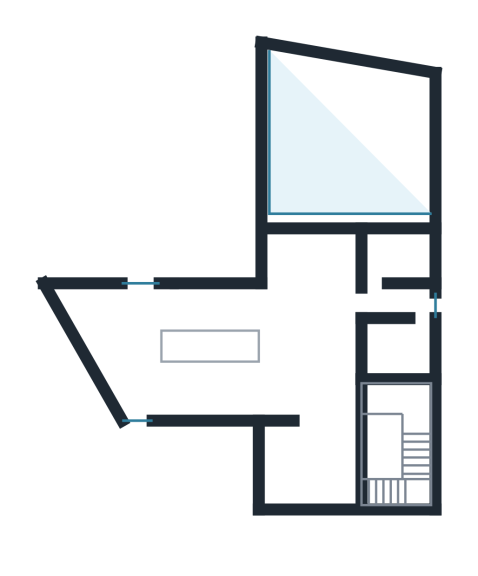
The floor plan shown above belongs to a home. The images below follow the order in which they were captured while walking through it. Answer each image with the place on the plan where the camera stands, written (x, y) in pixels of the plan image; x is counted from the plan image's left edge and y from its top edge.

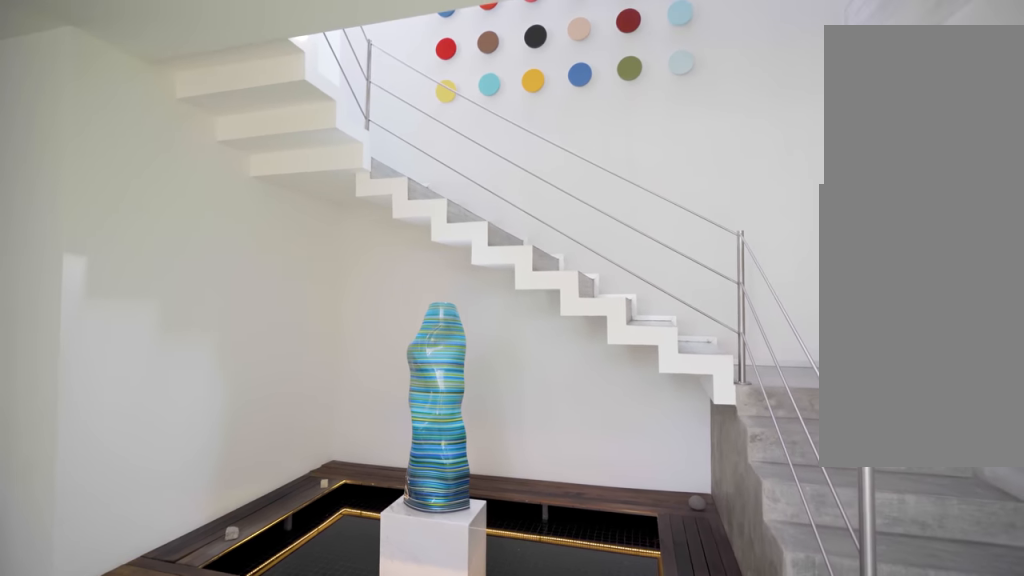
(287, 462)
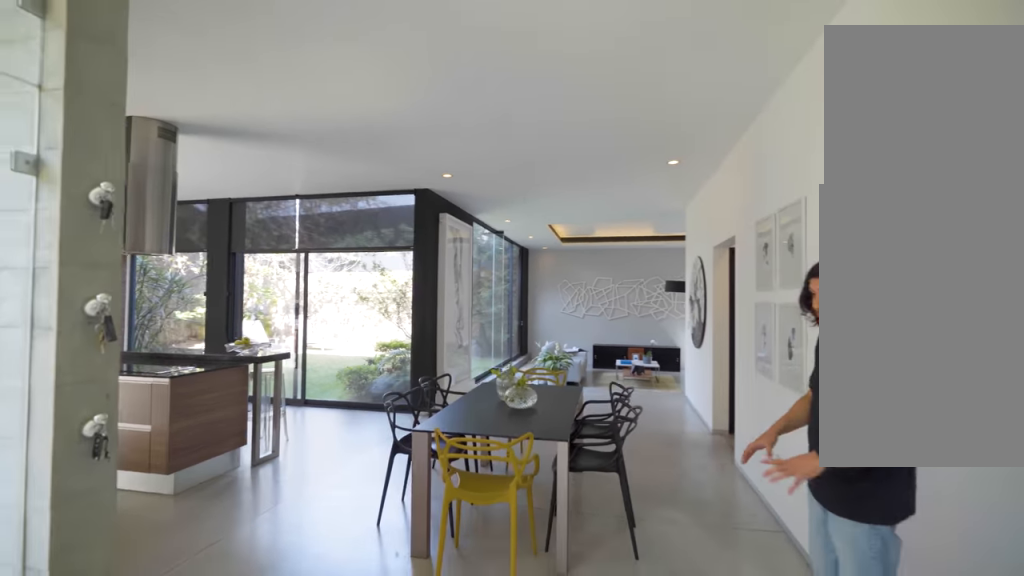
(329, 394)
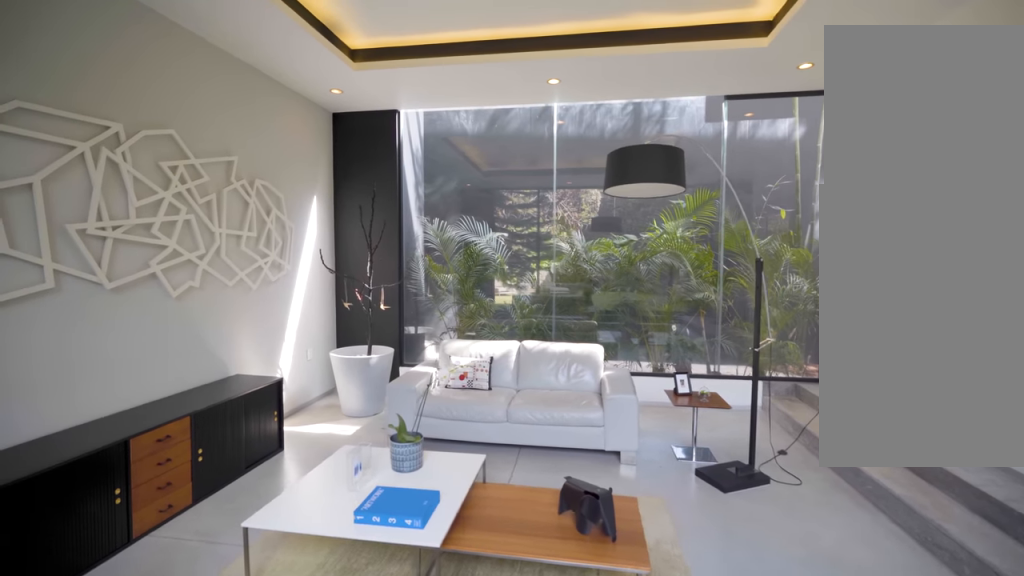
(300, 197)
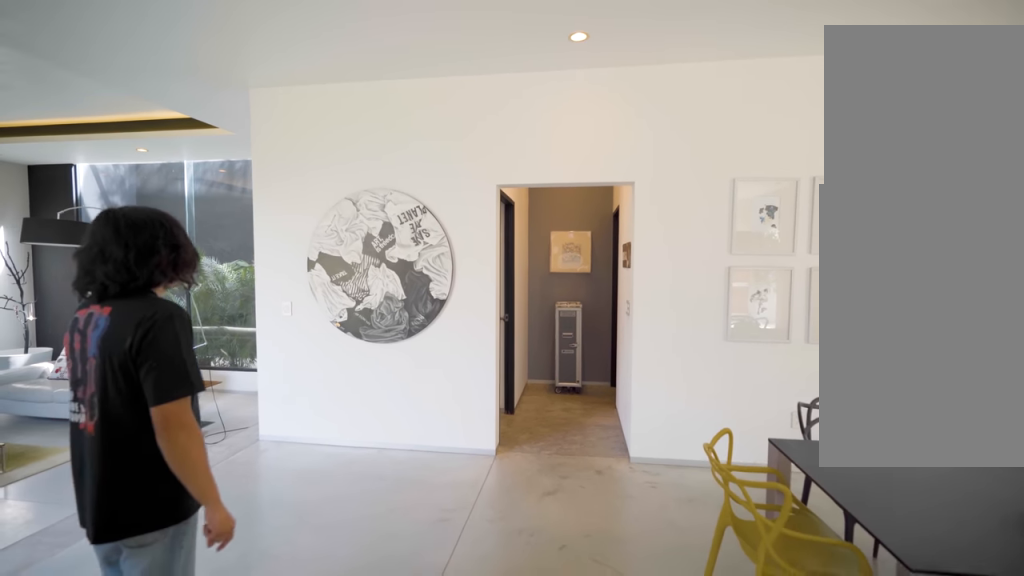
(326, 301)
